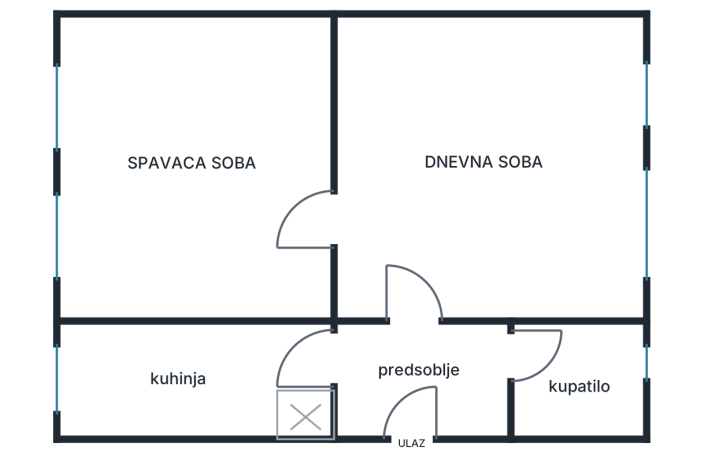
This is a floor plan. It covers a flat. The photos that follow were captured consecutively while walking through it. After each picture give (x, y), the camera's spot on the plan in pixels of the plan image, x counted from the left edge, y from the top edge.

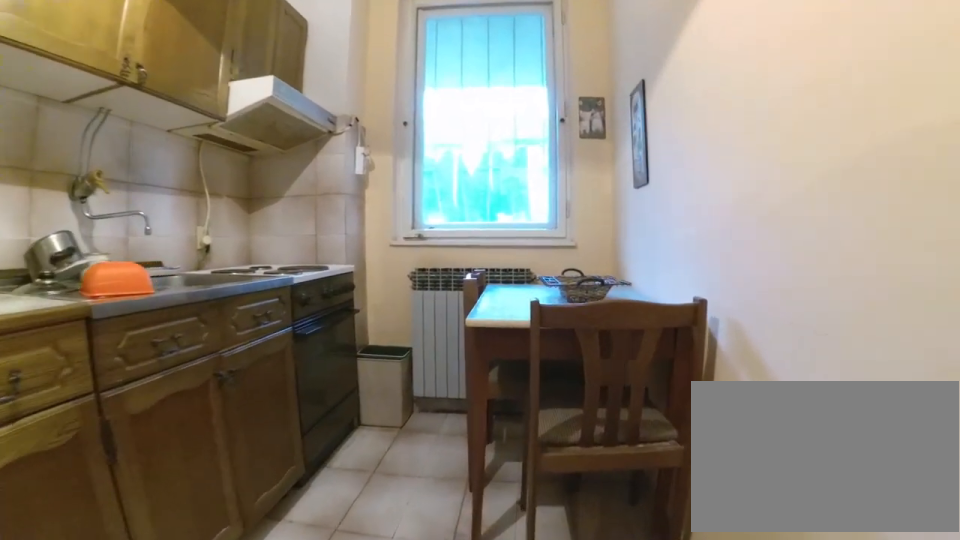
(260, 346)
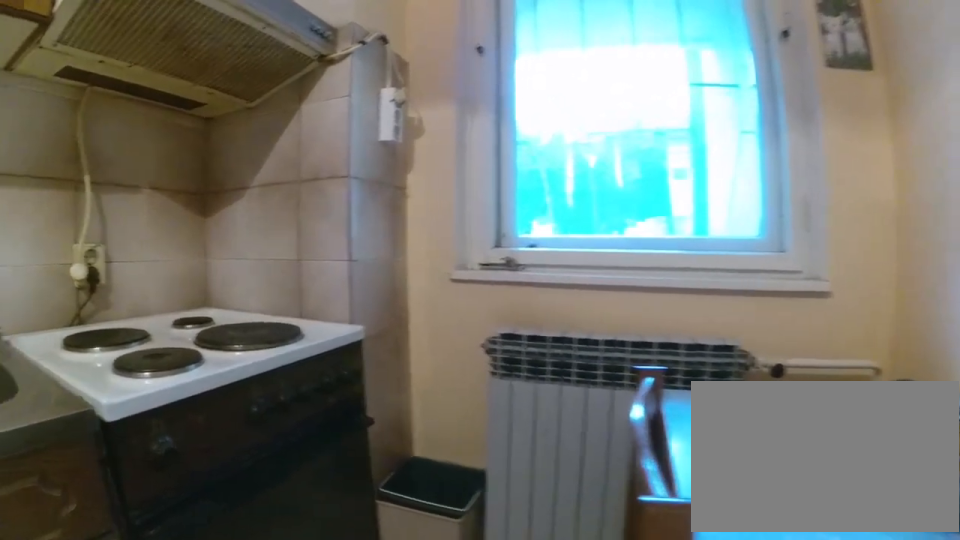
(160, 343)
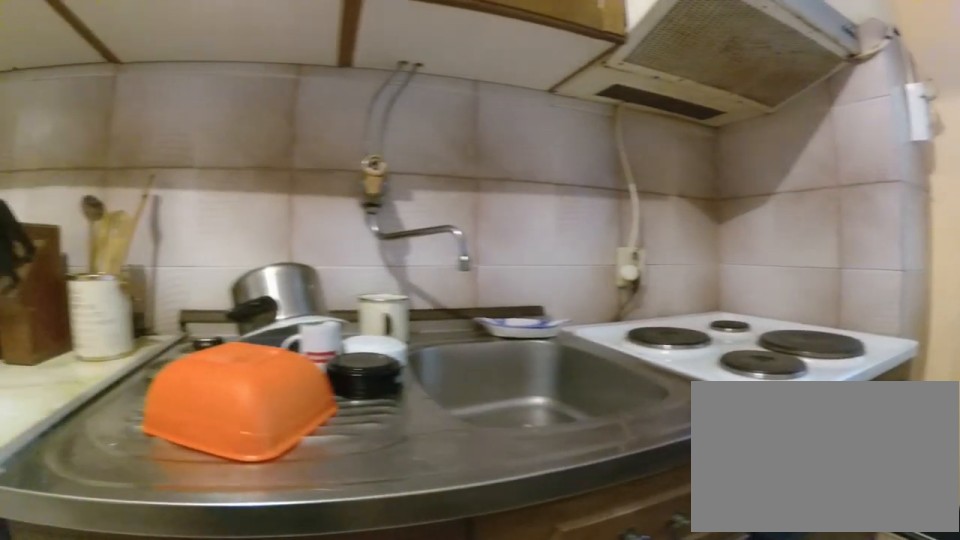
(148, 329)
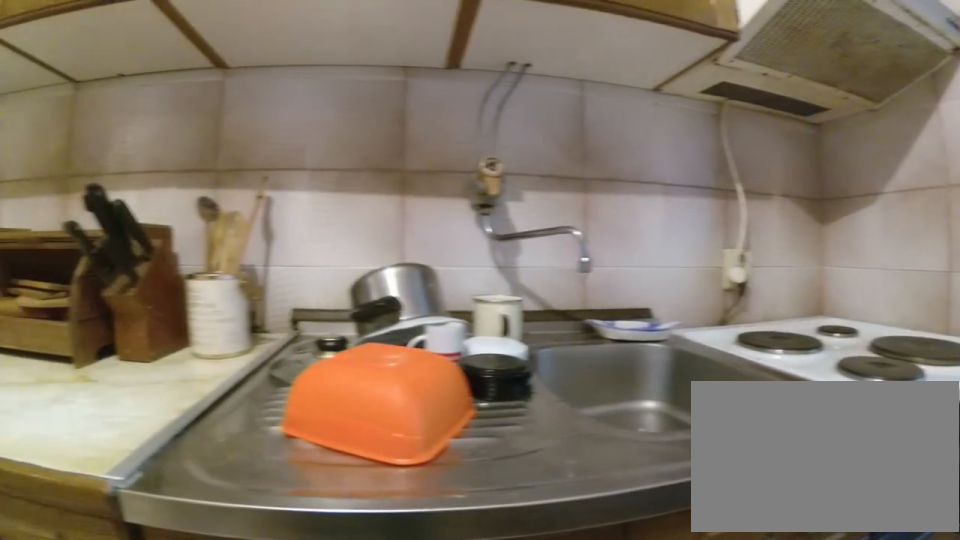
(145, 328)
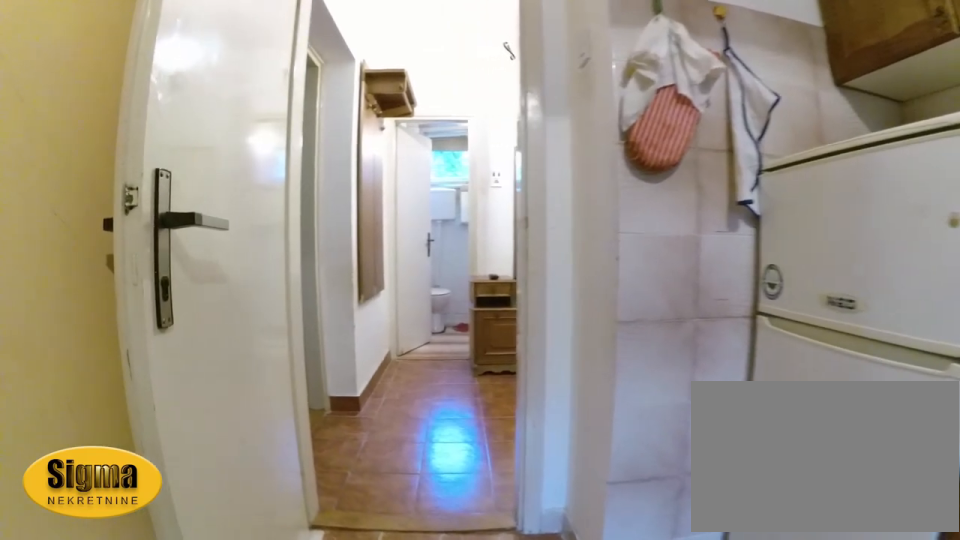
(173, 349)
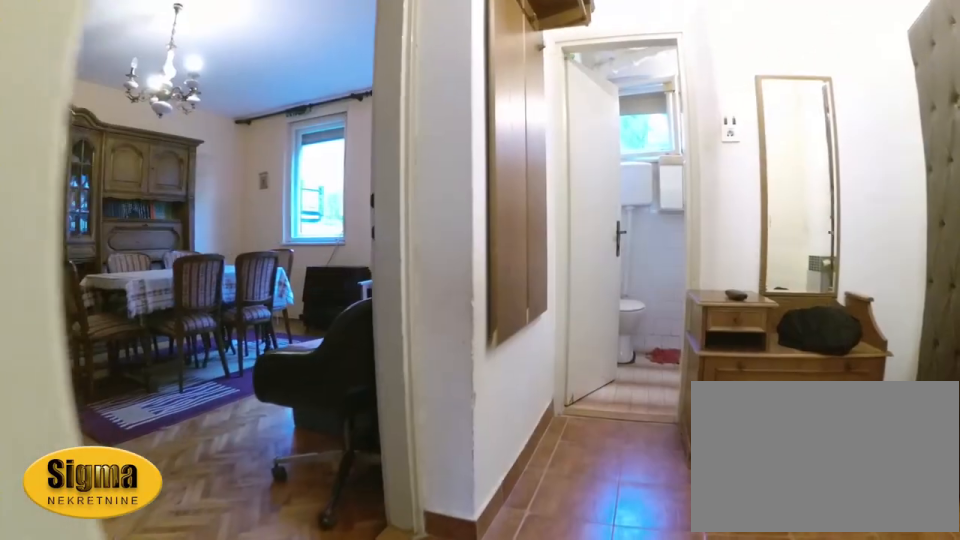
(324, 349)
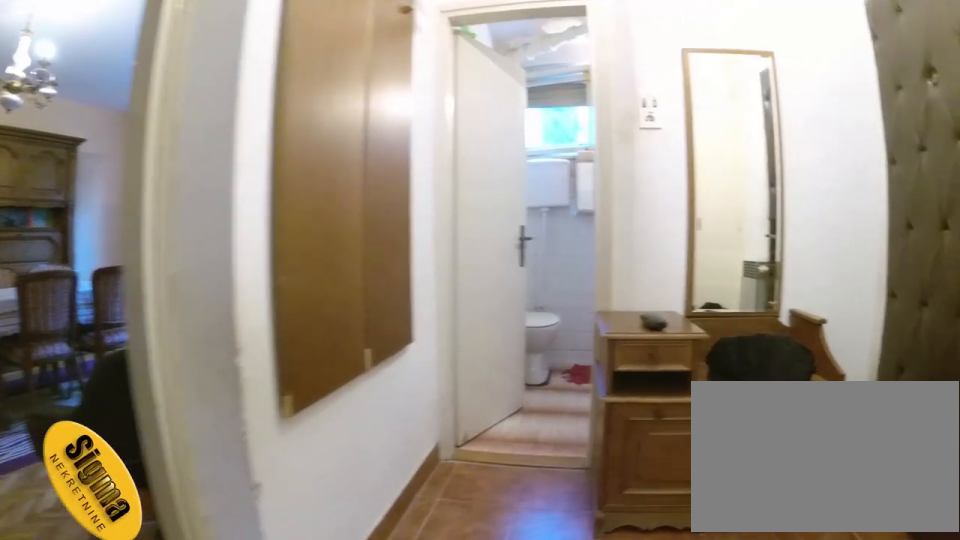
(390, 355)
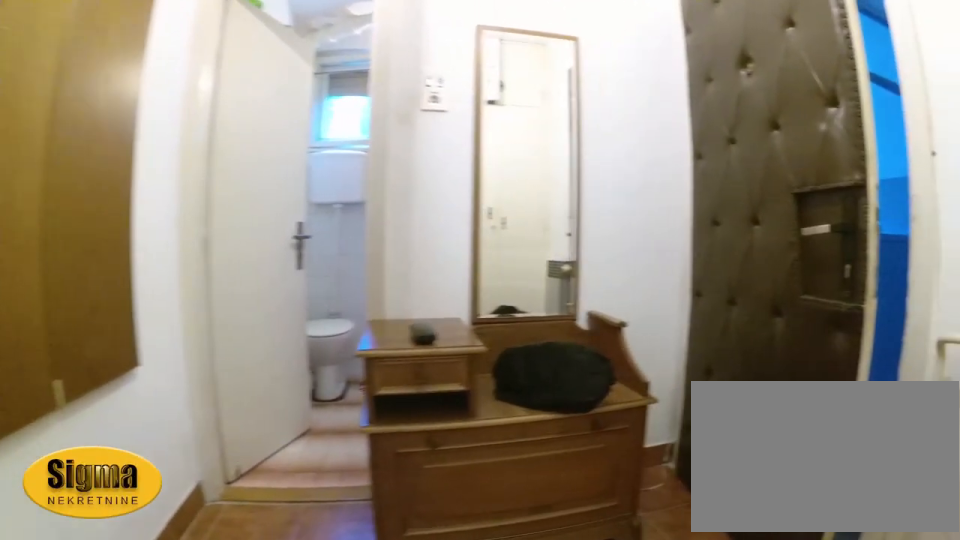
(401, 359)
